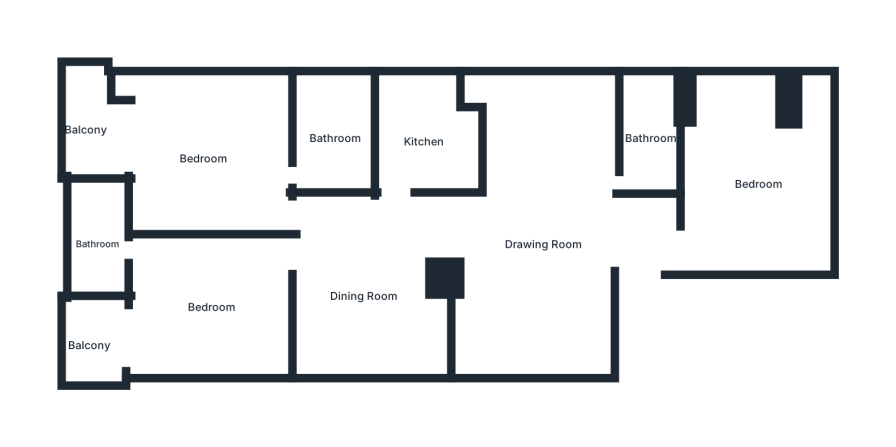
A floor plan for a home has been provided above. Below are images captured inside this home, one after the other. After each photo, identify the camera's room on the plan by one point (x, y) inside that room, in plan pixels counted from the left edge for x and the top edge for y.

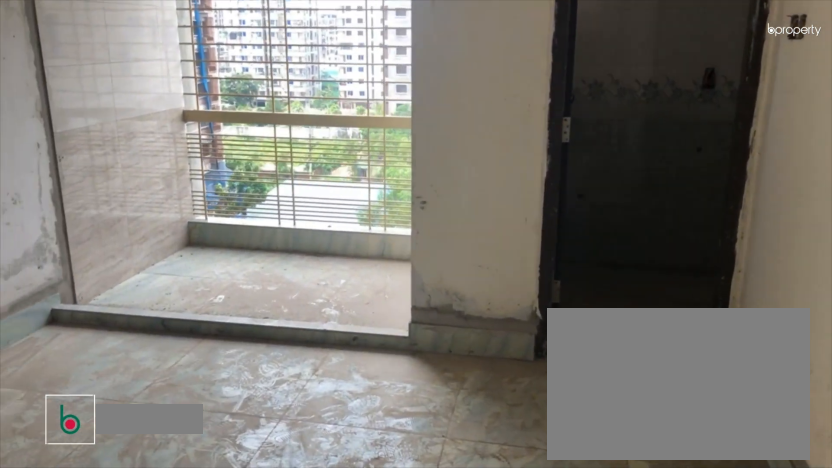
(211, 307)
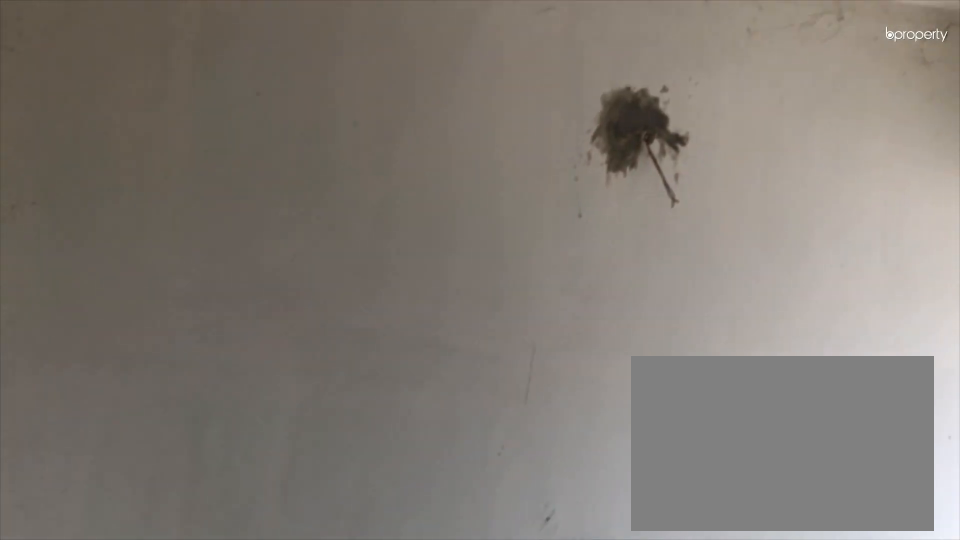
(211, 307)
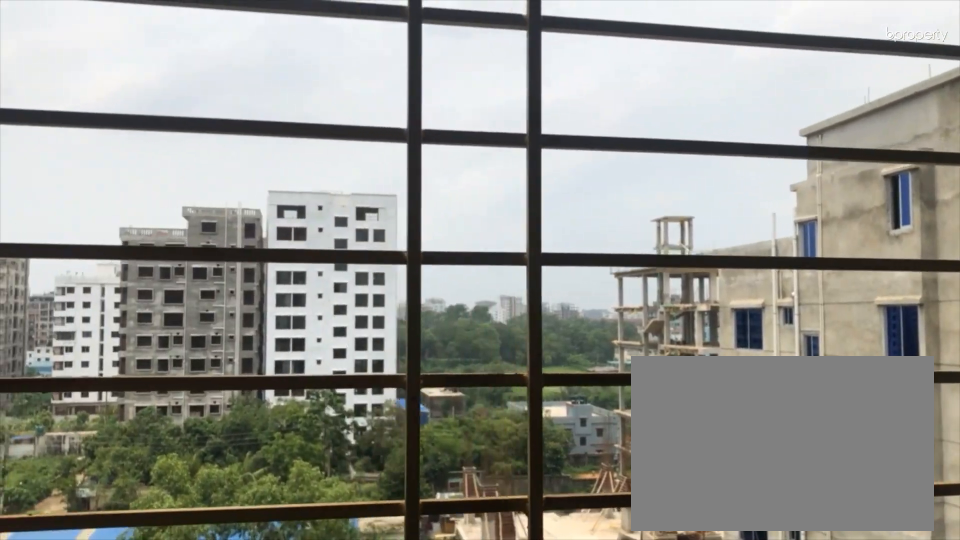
(89, 344)
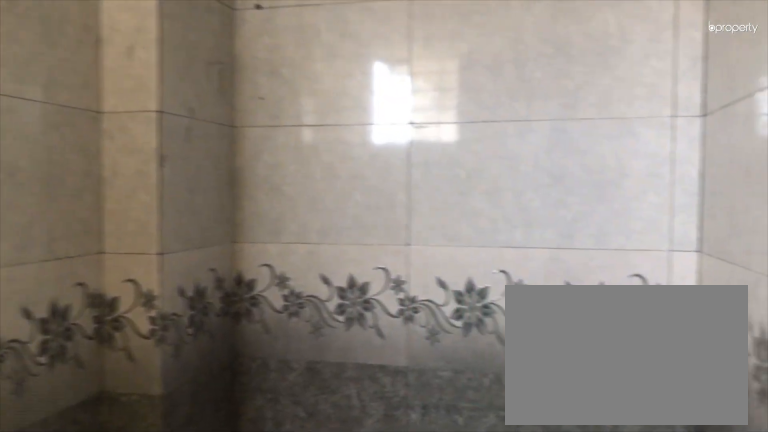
(95, 244)
